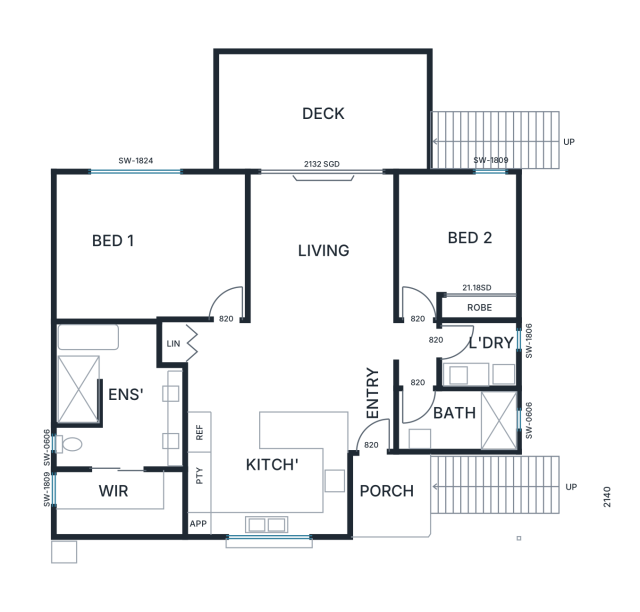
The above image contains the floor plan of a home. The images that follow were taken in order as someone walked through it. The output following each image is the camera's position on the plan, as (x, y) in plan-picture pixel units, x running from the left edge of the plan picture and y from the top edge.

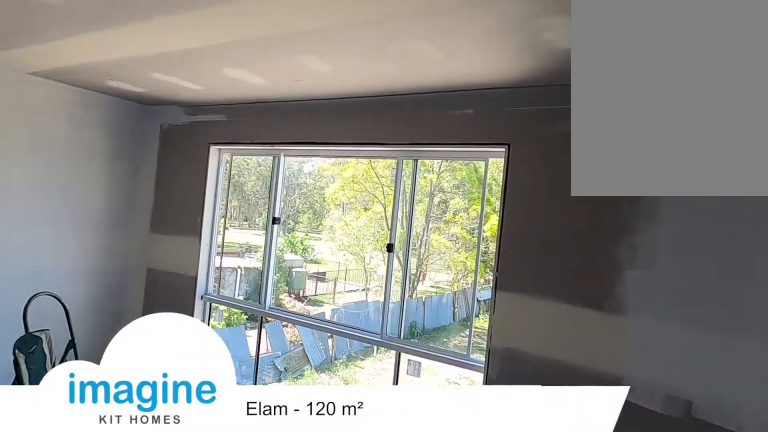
(215, 284)
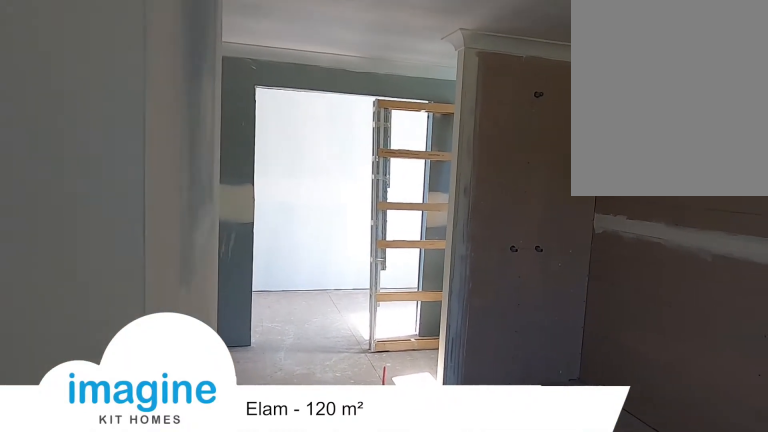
(115, 262)
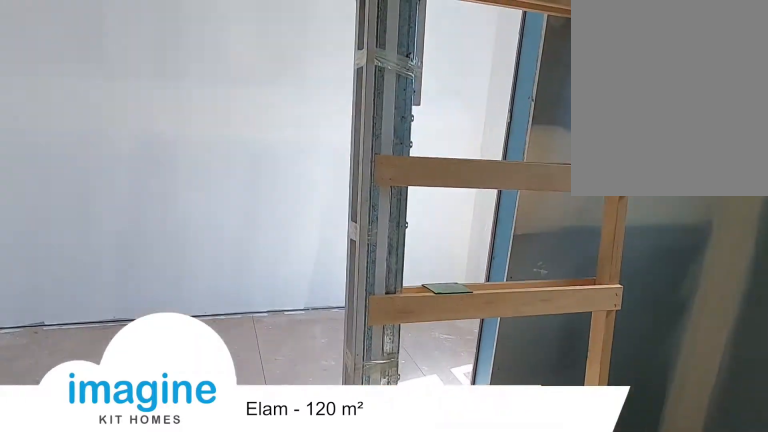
(119, 365)
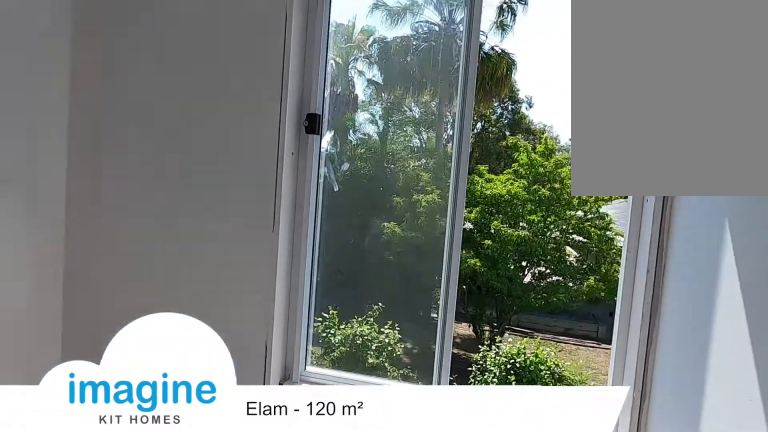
(124, 427)
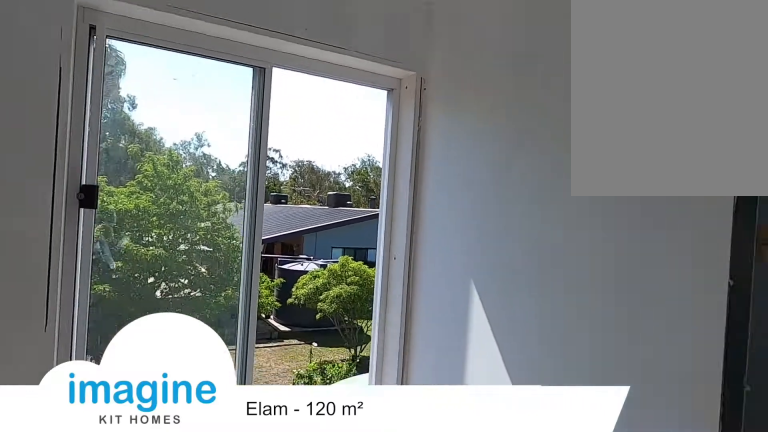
(123, 426)
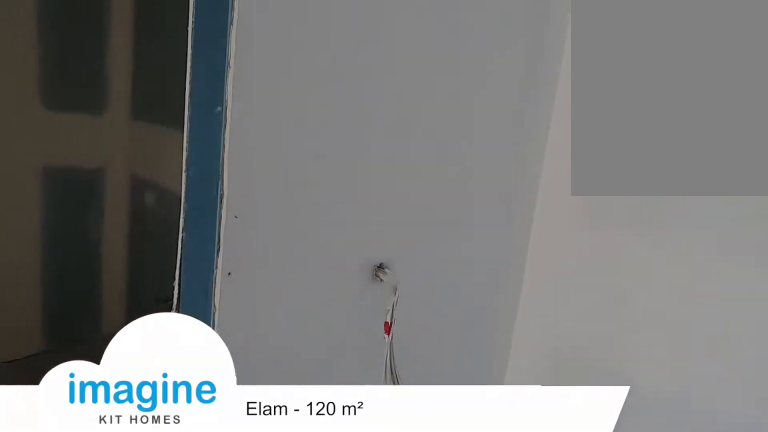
(123, 426)
